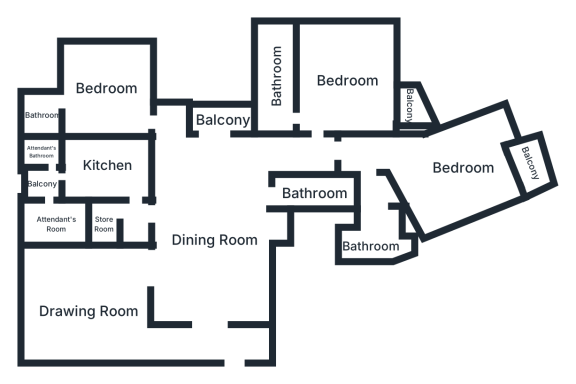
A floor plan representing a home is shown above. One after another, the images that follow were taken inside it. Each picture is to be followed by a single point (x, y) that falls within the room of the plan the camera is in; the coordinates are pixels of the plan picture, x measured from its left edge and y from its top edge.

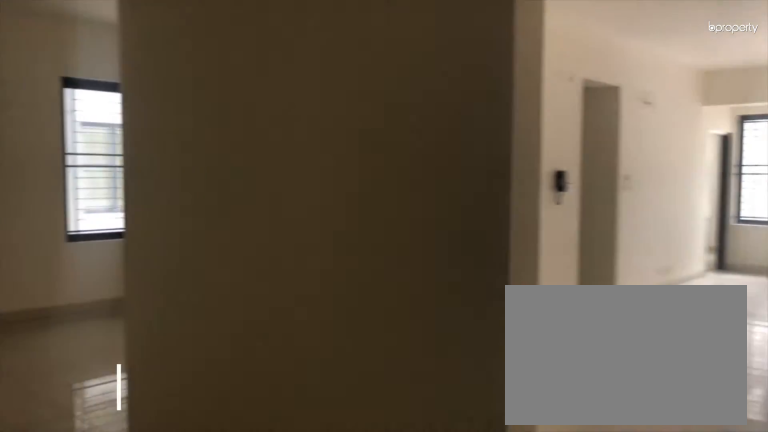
(234, 343)
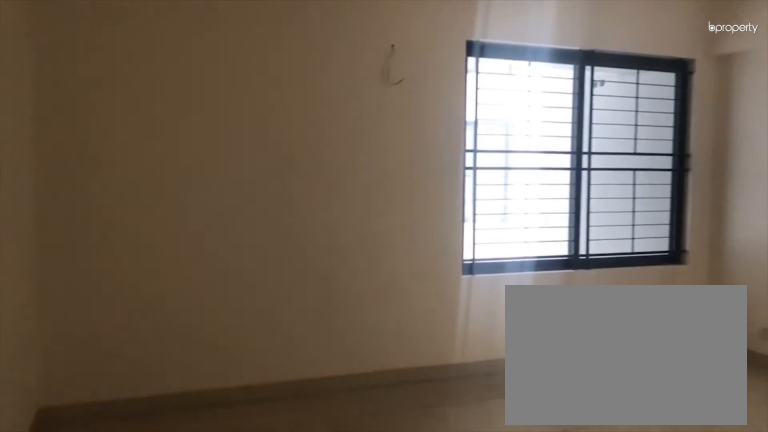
(91, 317)
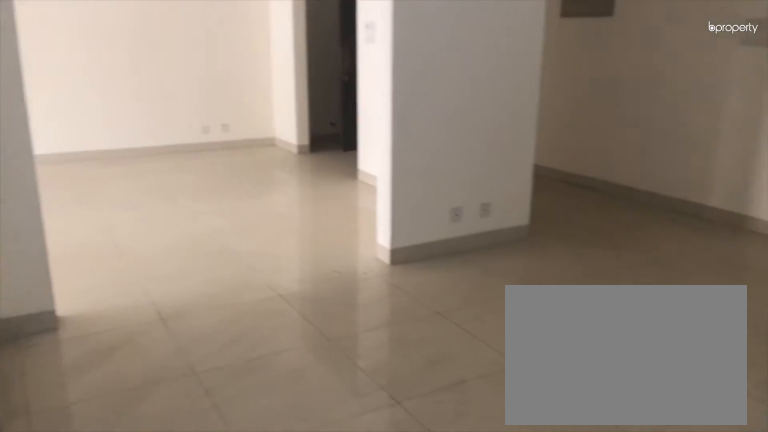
(91, 317)
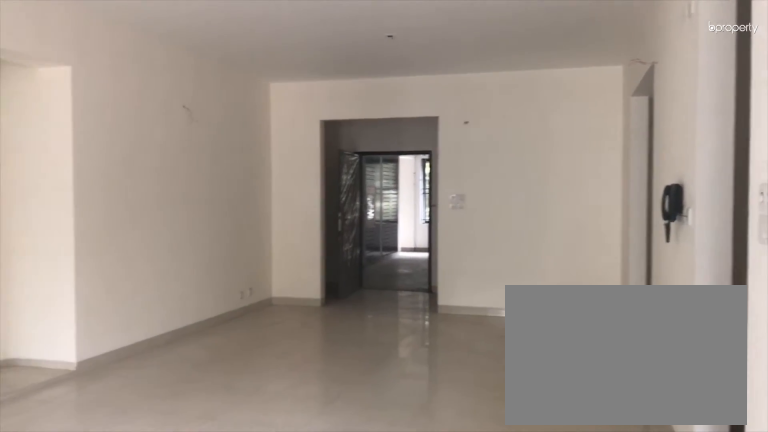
(215, 241)
